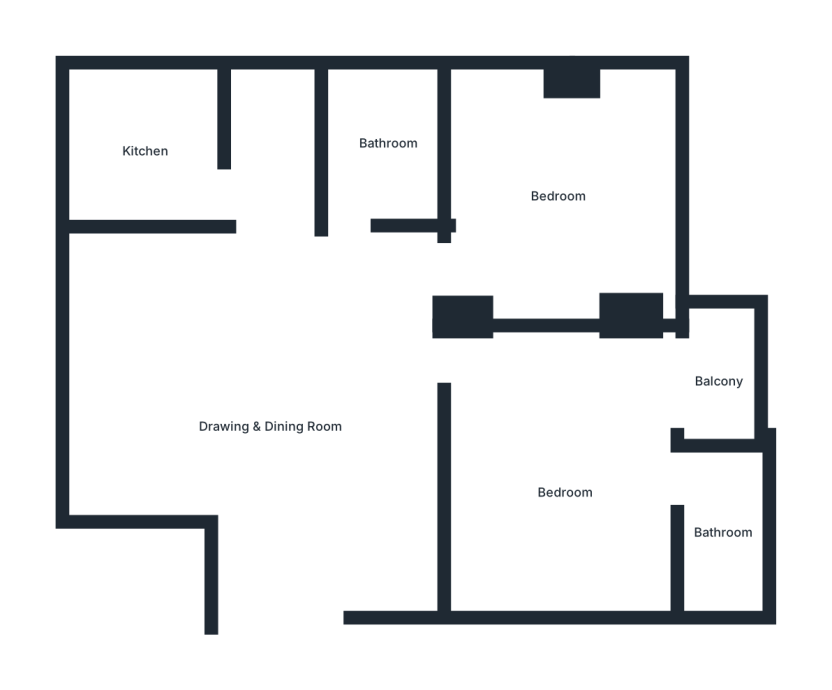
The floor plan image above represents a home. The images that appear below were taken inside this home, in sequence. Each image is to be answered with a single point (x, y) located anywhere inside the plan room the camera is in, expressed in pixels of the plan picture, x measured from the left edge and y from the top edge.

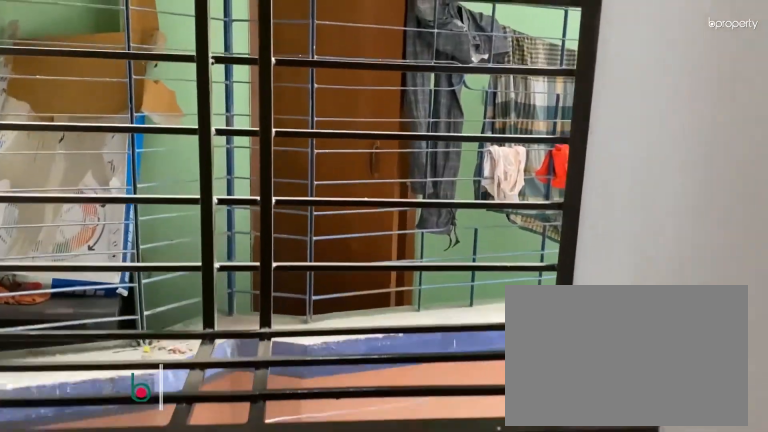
(723, 378)
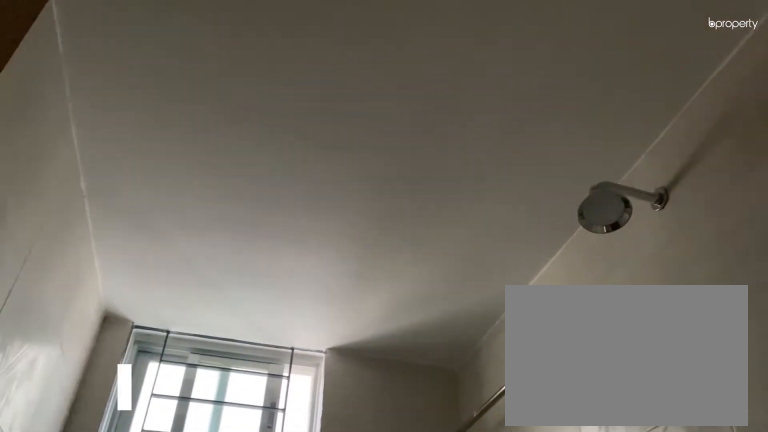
(394, 145)
